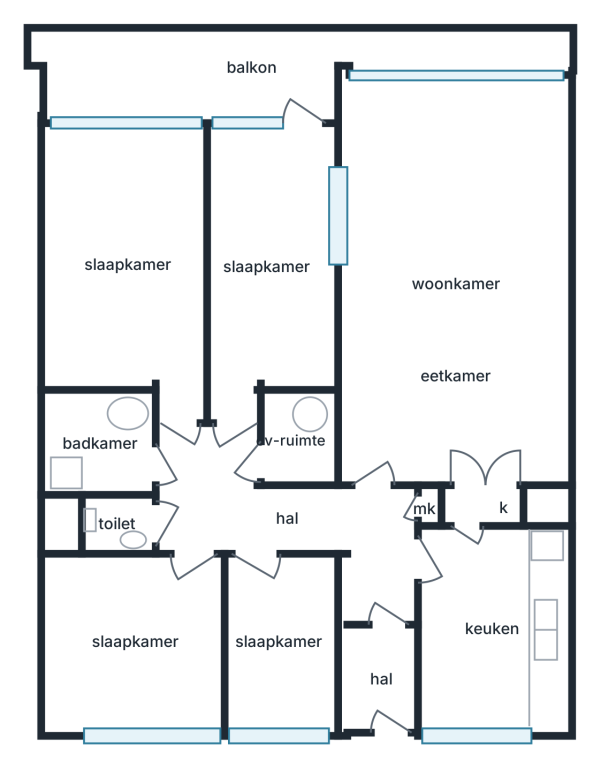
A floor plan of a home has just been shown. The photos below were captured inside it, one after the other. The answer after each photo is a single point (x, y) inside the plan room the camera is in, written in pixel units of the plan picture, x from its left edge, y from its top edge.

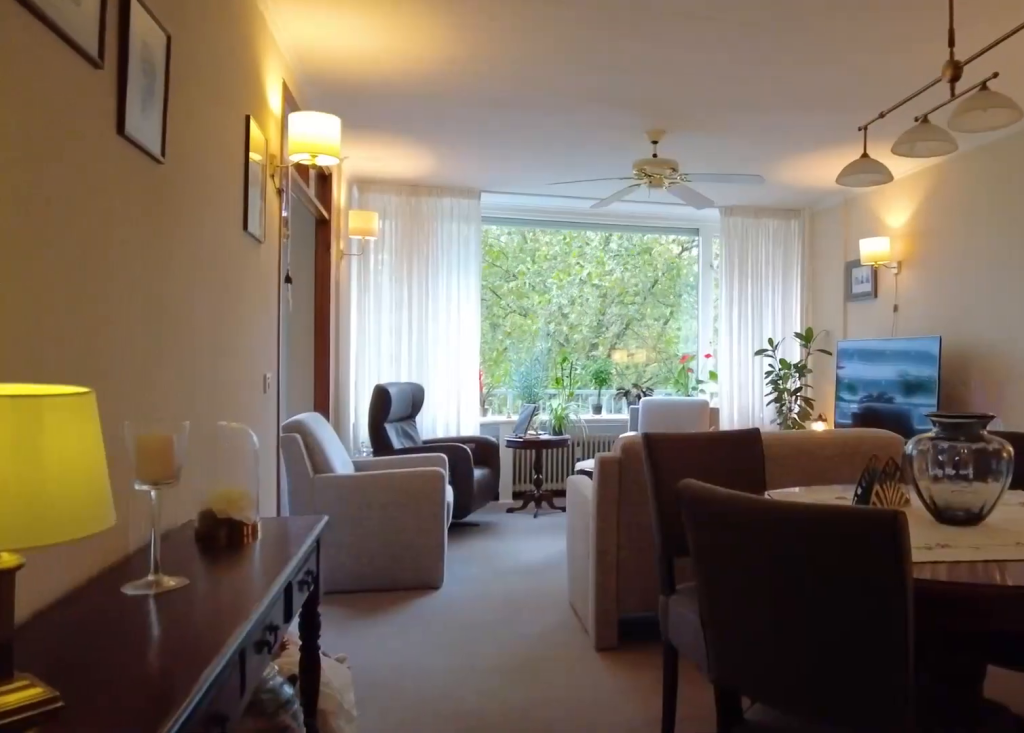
(454, 282)
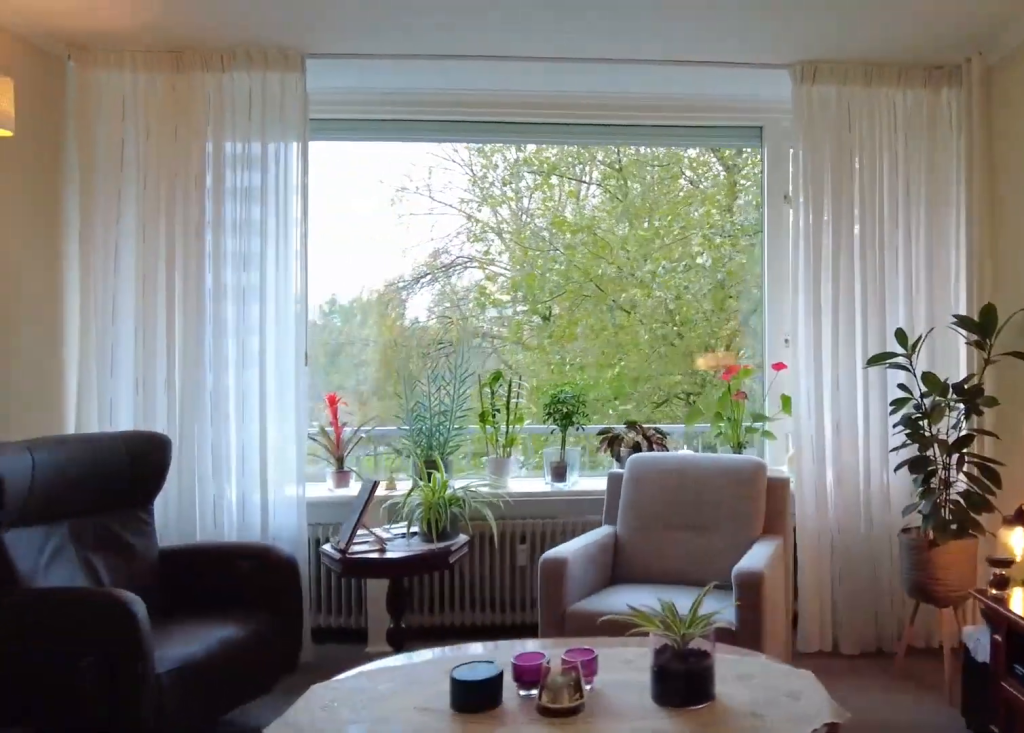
(454, 282)
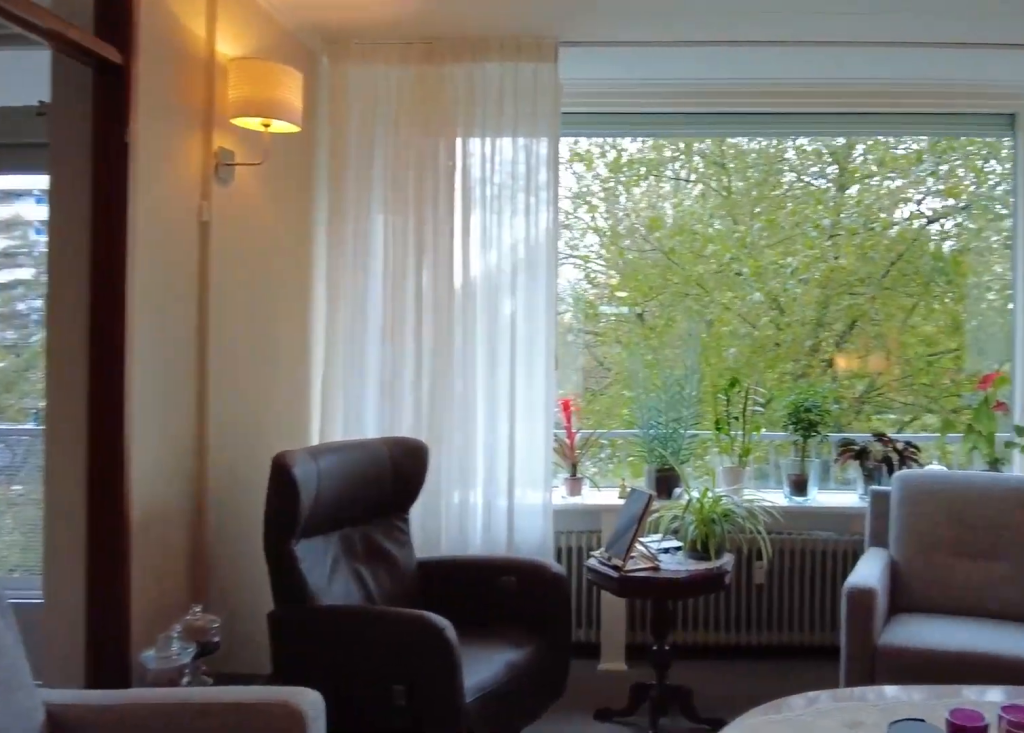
(454, 282)
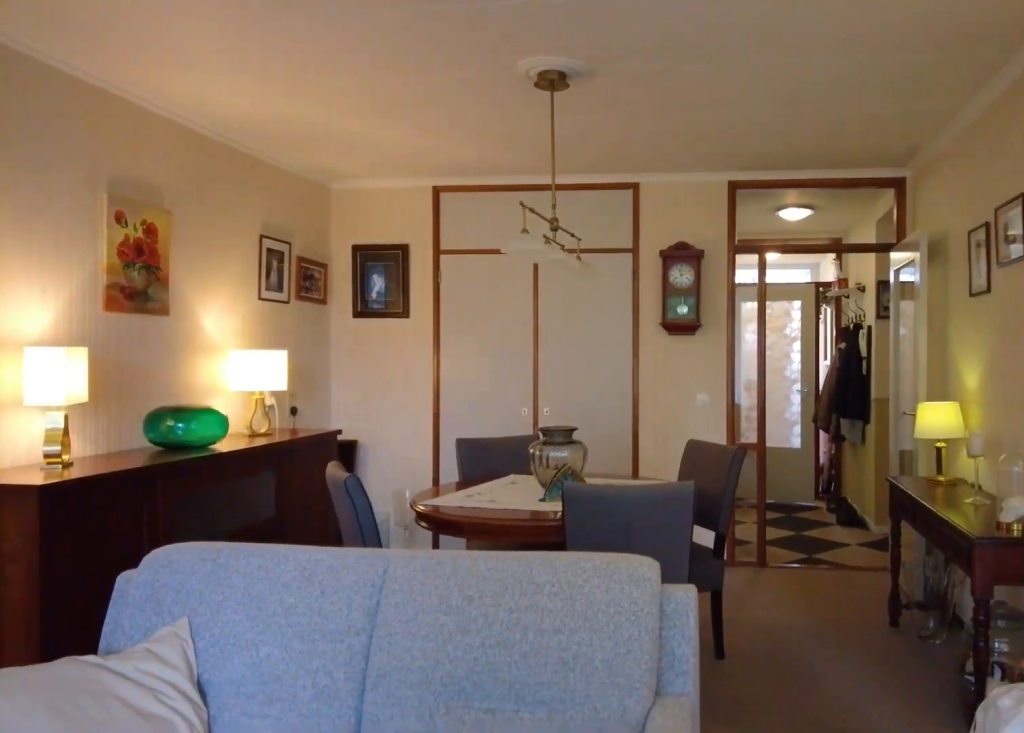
(454, 282)
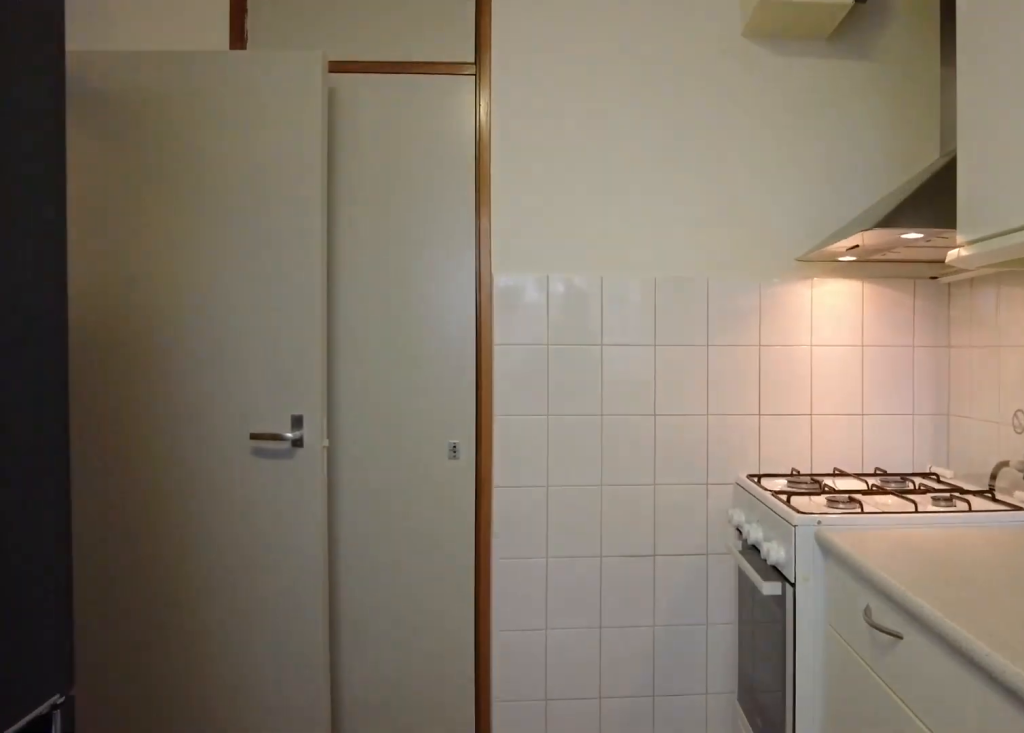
(491, 629)
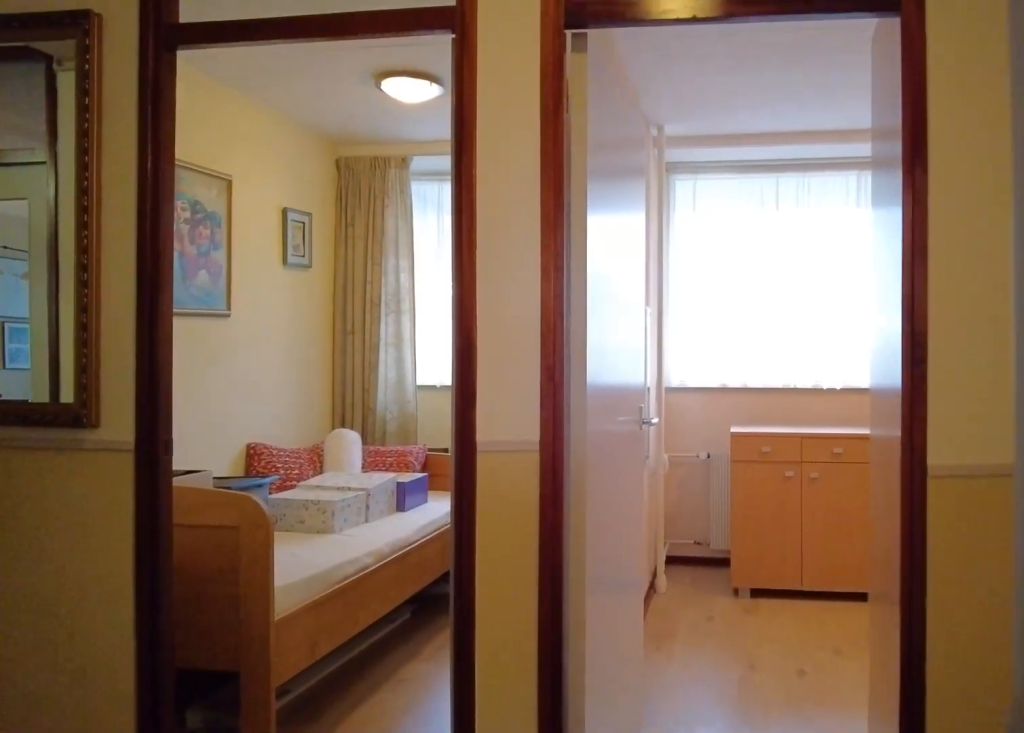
(307, 550)
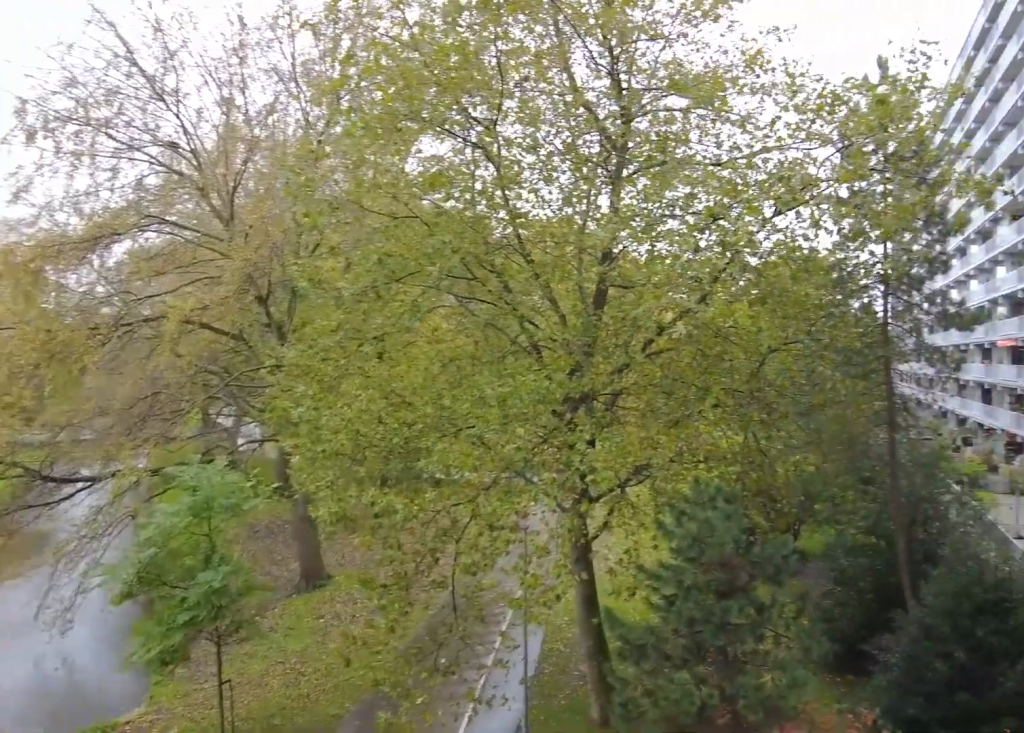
(253, 68)
